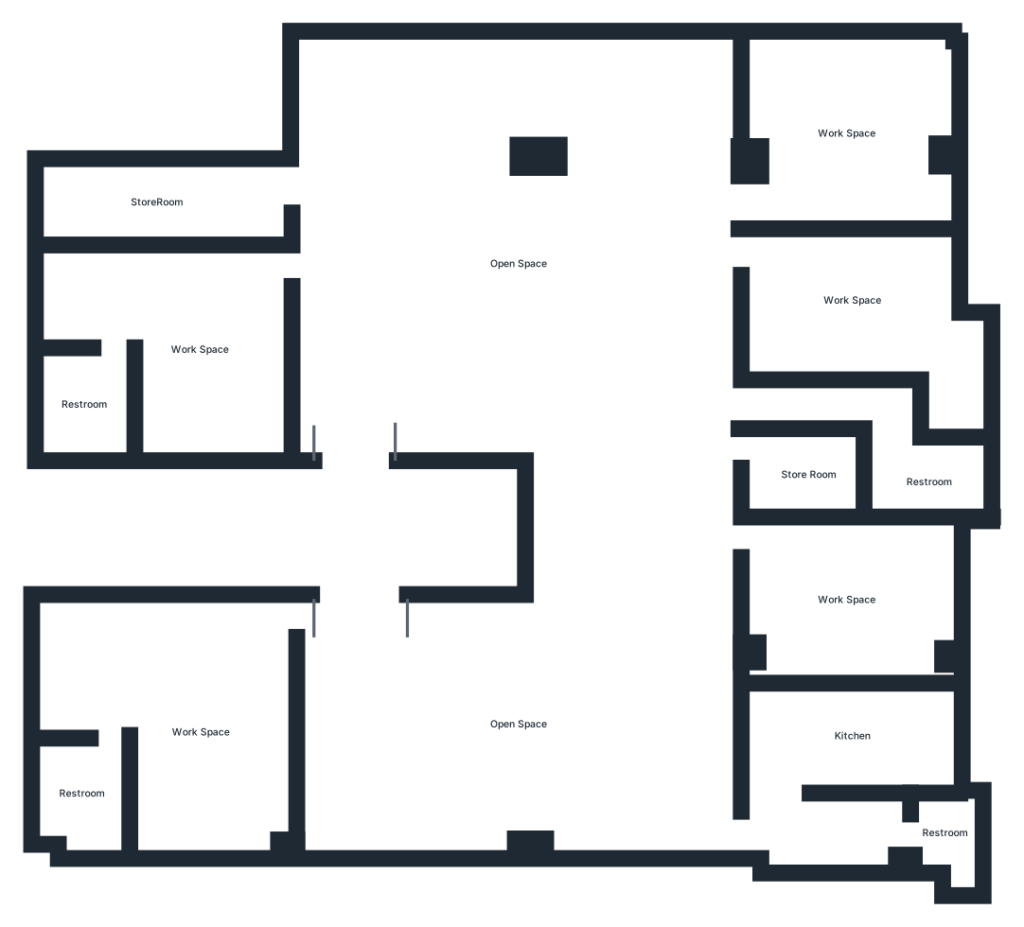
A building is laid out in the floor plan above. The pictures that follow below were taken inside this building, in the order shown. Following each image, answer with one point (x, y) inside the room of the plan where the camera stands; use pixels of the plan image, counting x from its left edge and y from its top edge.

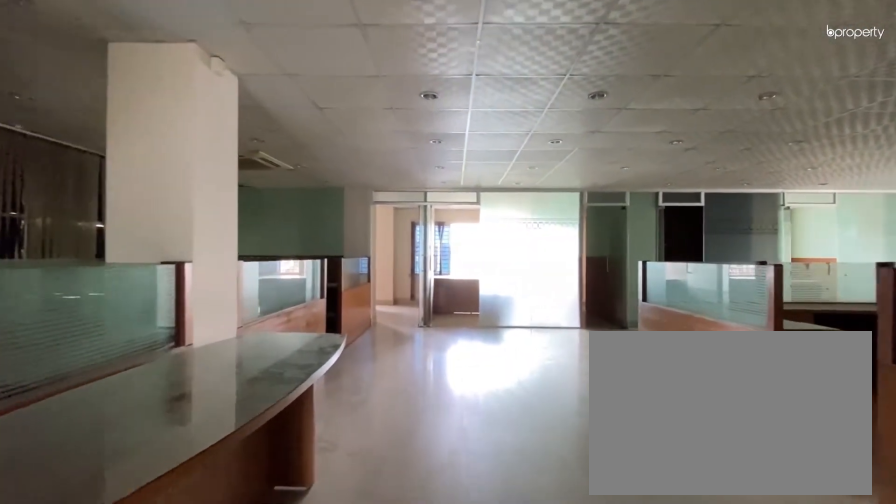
(518, 265)
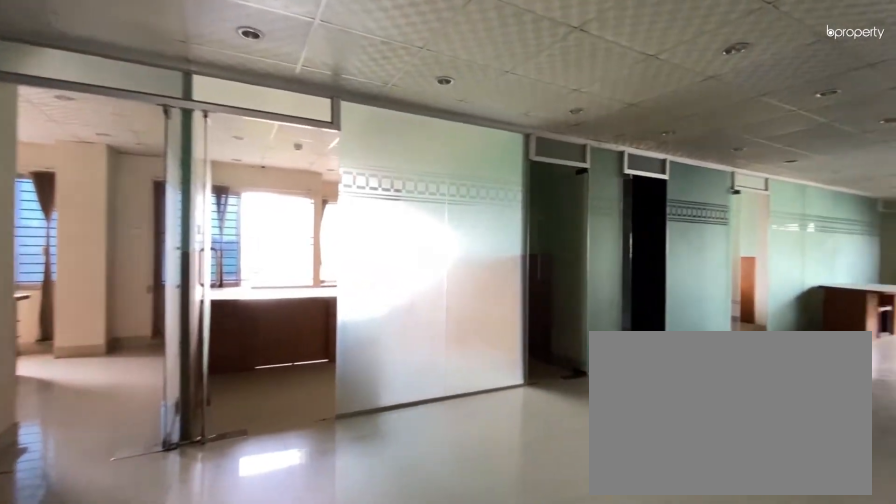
(518, 265)
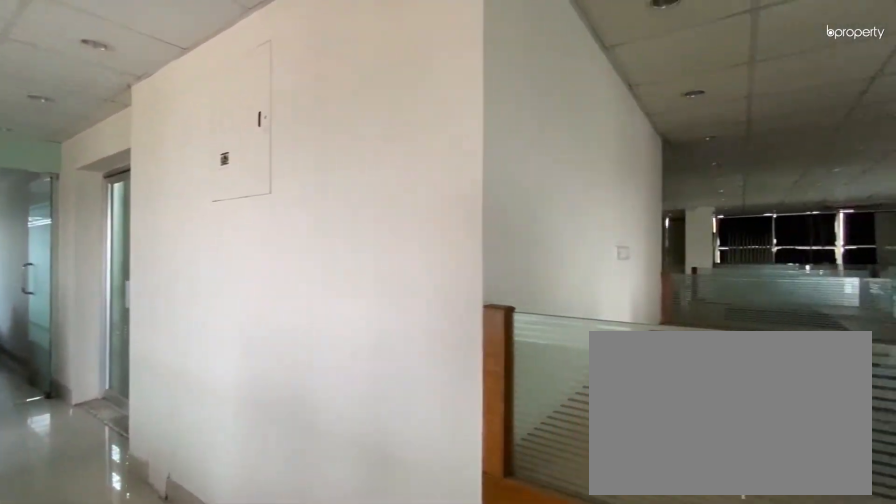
(527, 730)
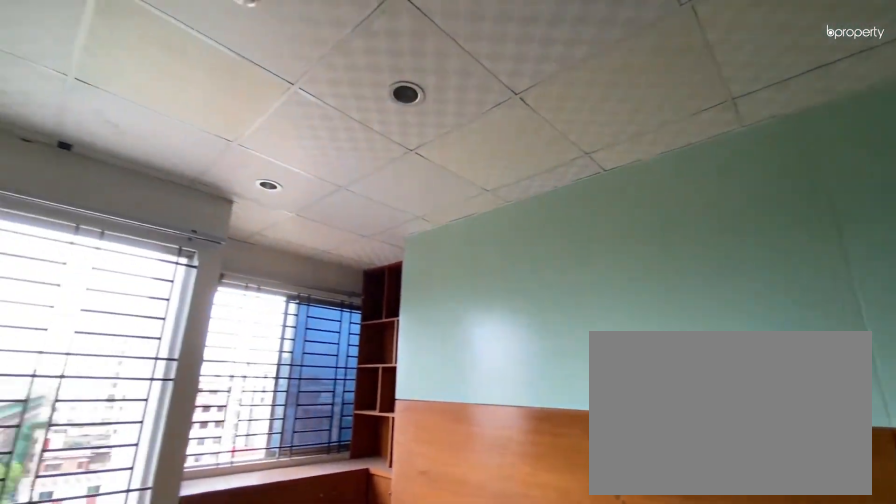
(851, 304)
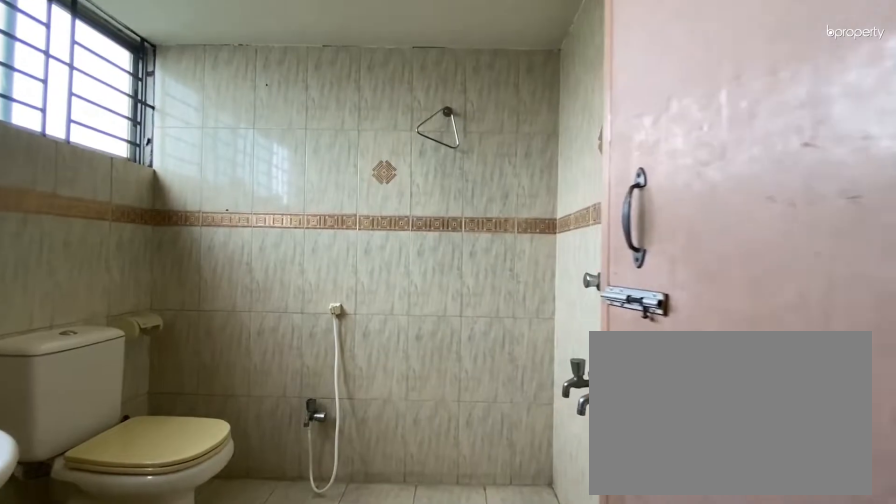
(926, 484)
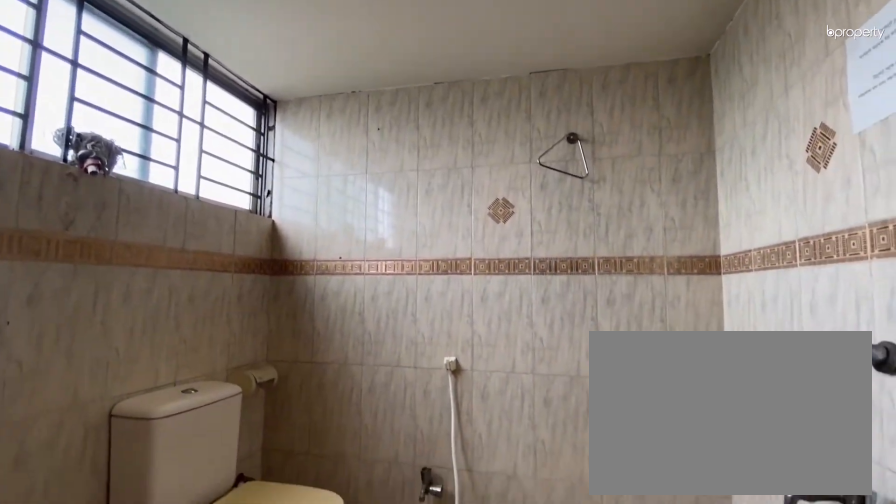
(926, 484)
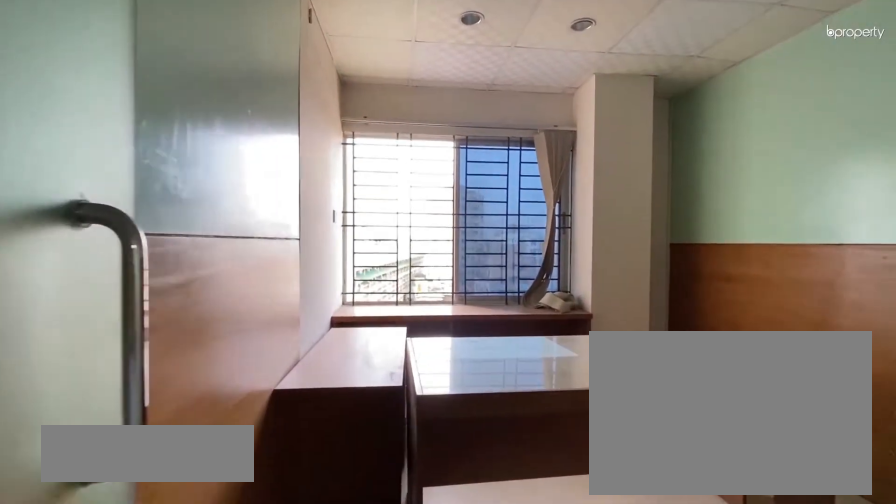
(844, 598)
